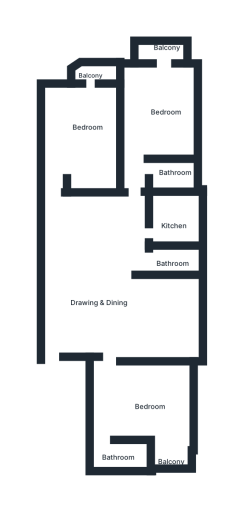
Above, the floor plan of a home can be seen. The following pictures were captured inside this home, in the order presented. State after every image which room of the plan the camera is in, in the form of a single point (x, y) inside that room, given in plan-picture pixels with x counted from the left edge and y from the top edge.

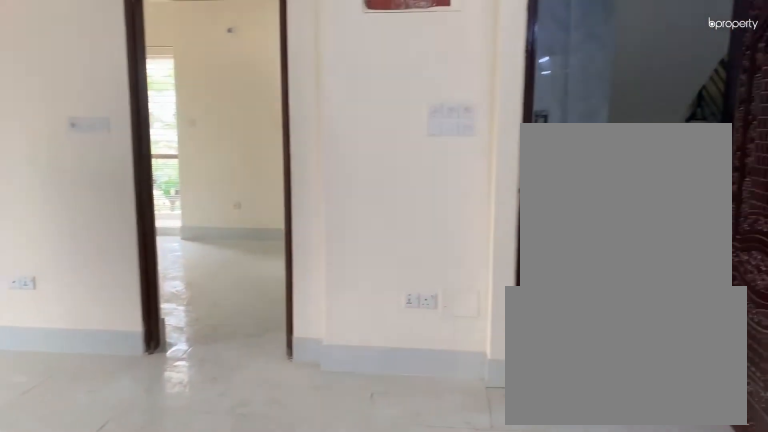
(103, 300)
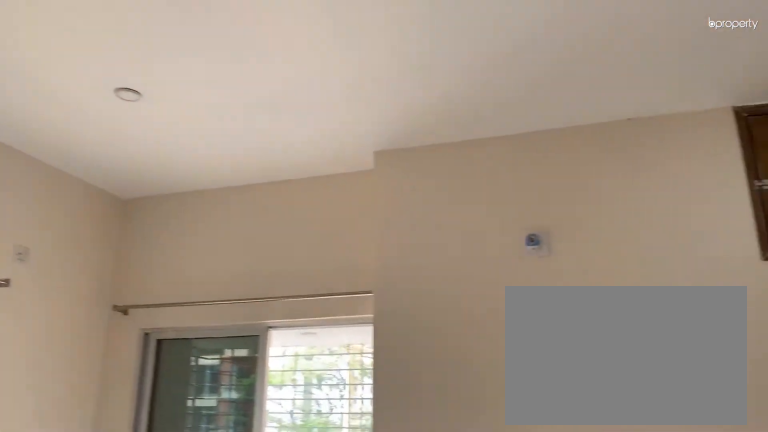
(143, 404)
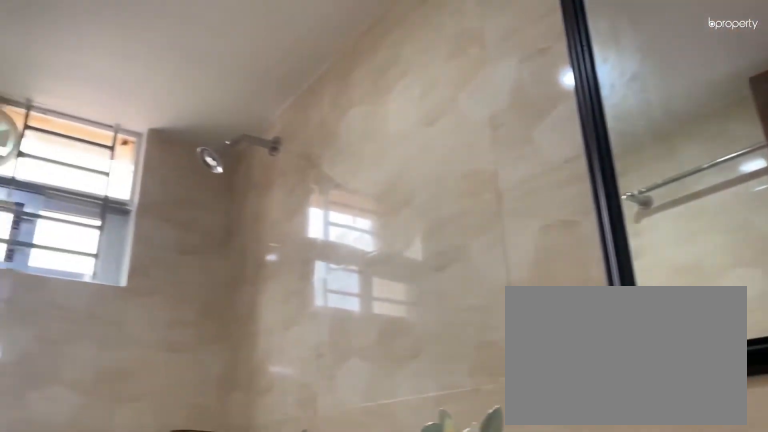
(171, 259)
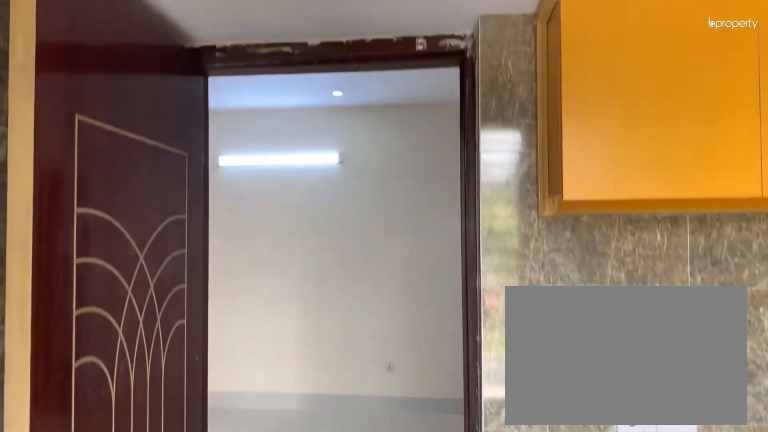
(174, 223)
